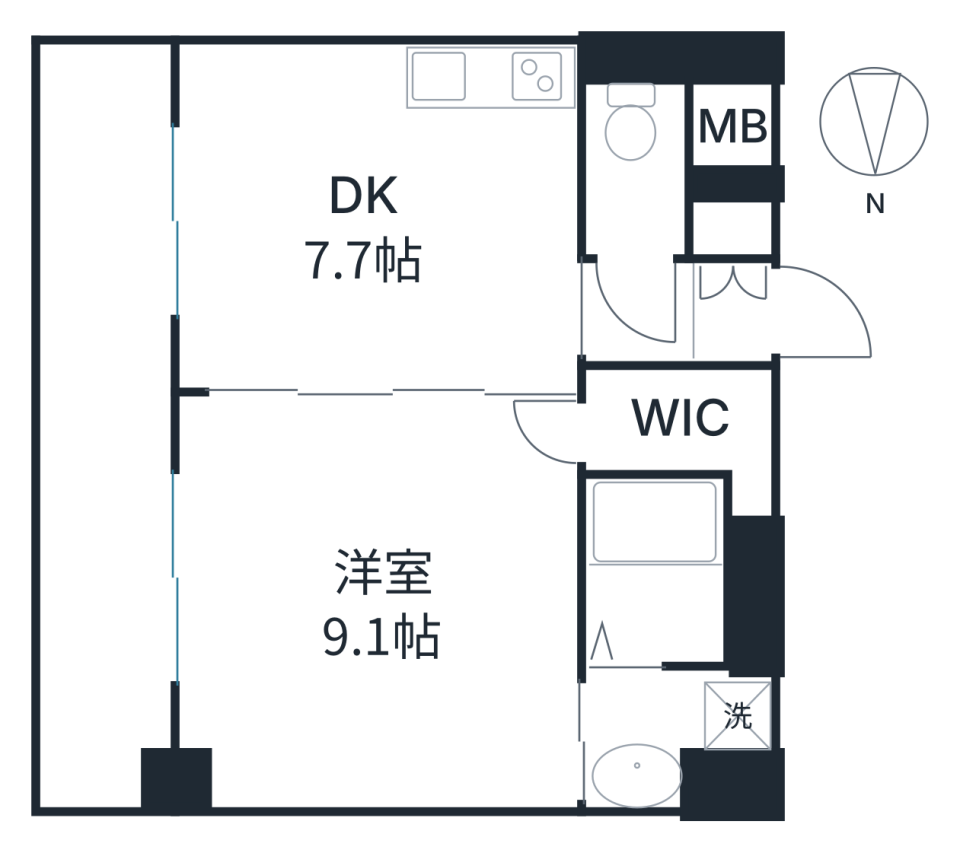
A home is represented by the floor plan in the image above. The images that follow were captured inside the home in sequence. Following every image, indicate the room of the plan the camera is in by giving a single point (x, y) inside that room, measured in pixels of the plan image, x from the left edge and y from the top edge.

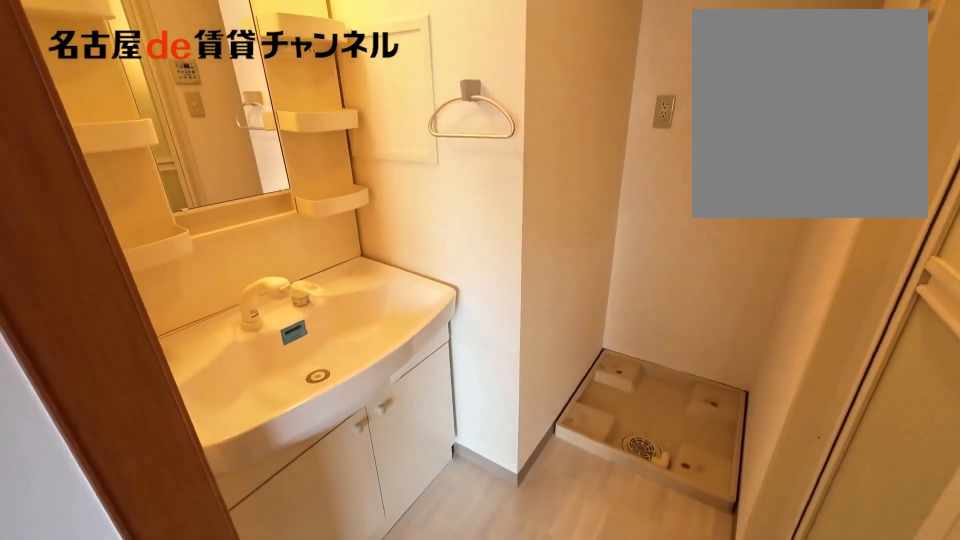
(672, 730)
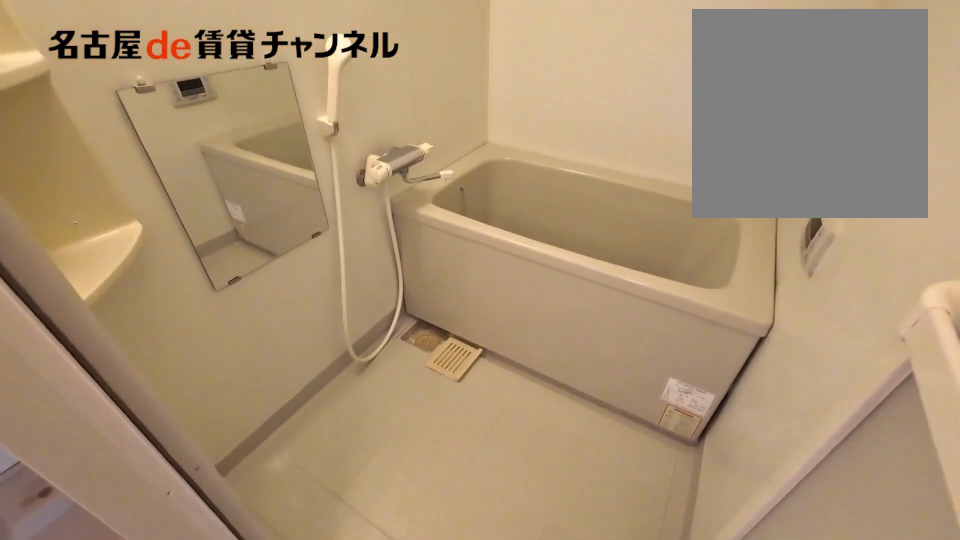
(656, 570)
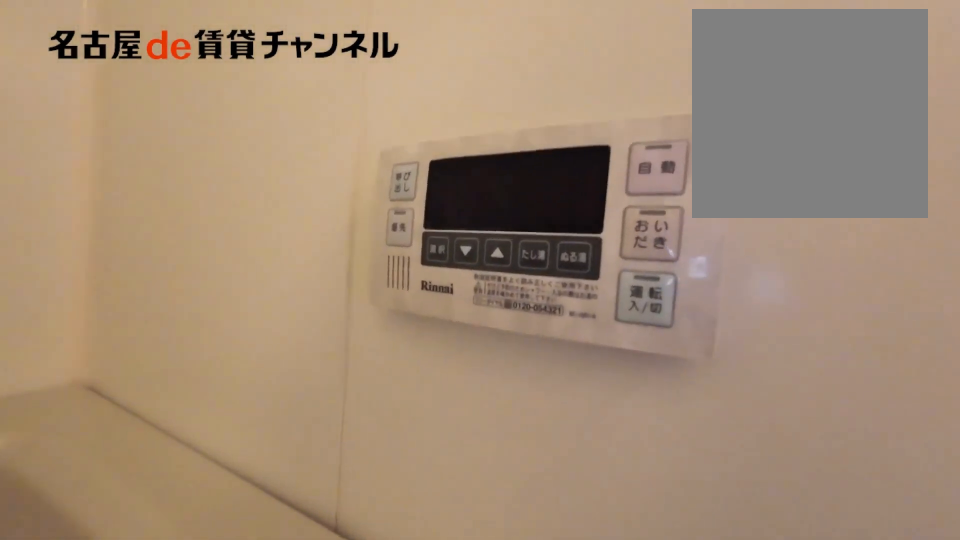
(656, 570)
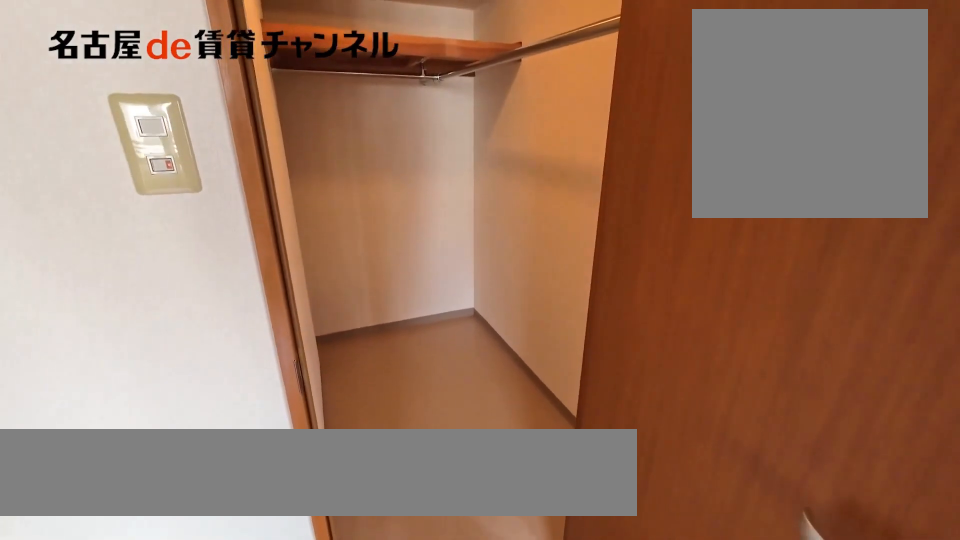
(691, 426)
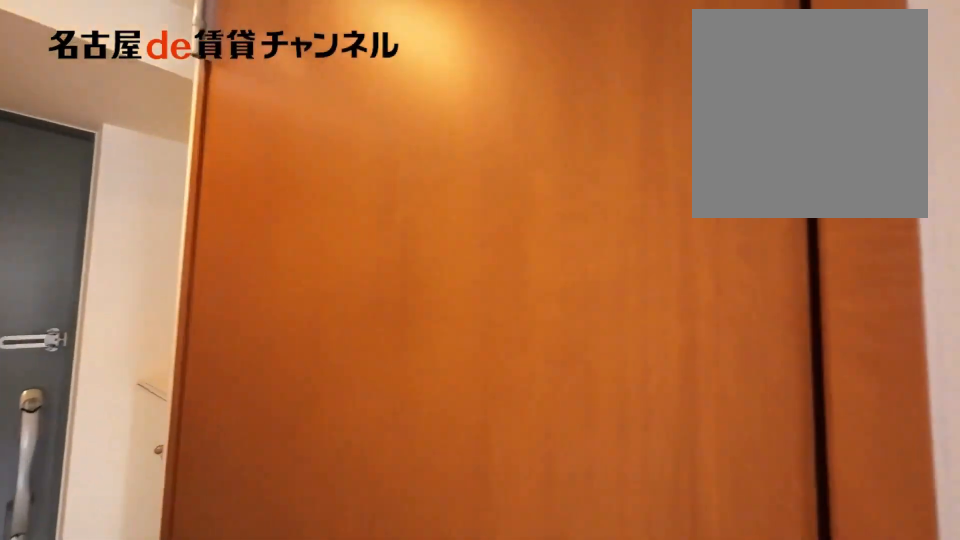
(638, 313)
